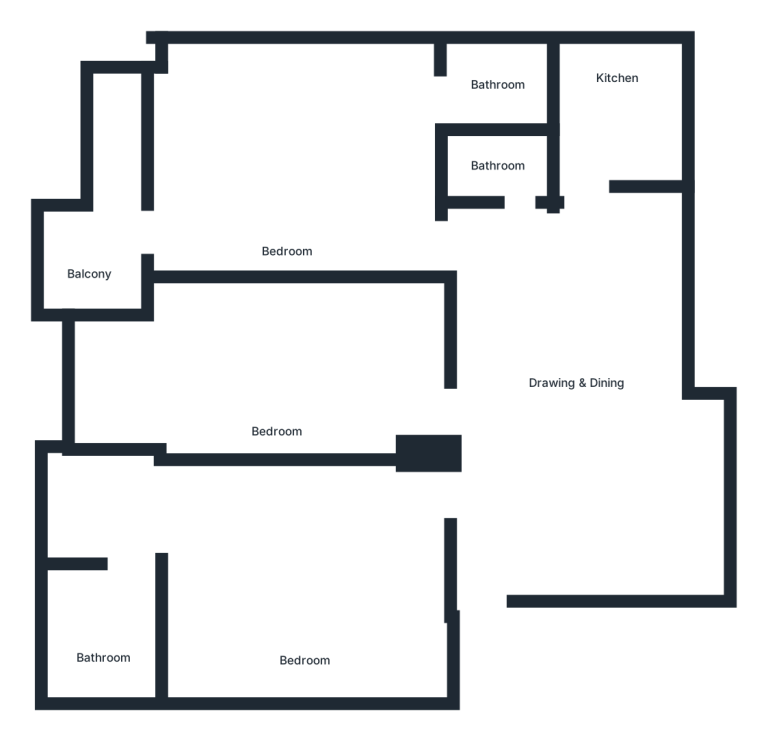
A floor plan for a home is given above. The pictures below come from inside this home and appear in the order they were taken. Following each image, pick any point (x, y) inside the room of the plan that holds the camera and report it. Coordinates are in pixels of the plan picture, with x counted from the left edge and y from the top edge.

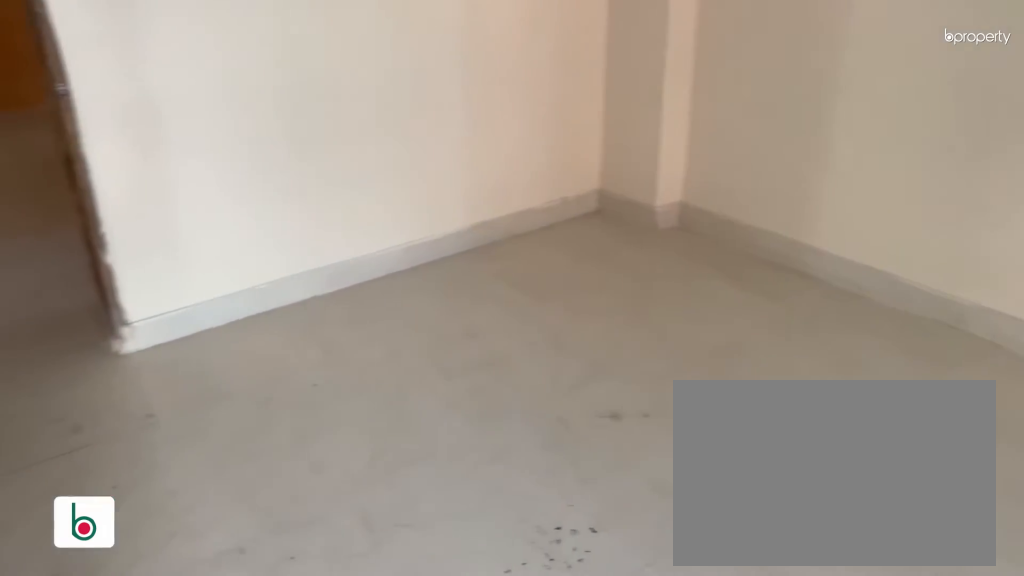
(305, 581)
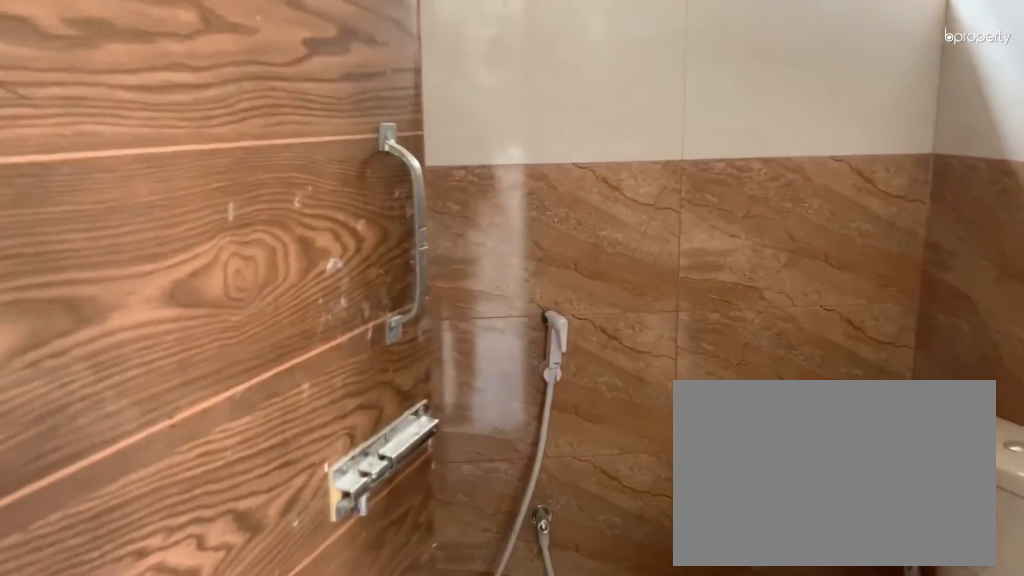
(136, 554)
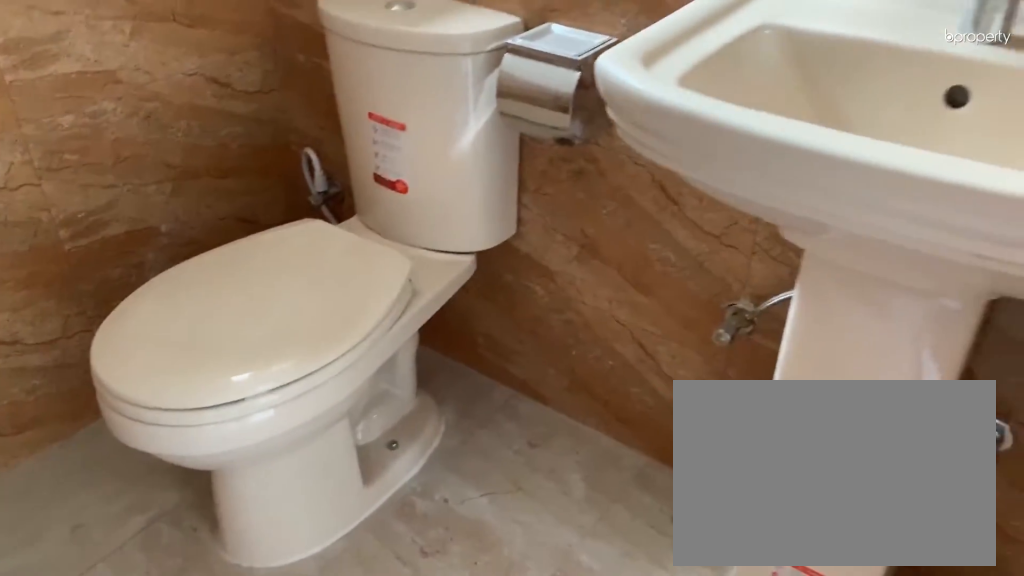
(100, 663)
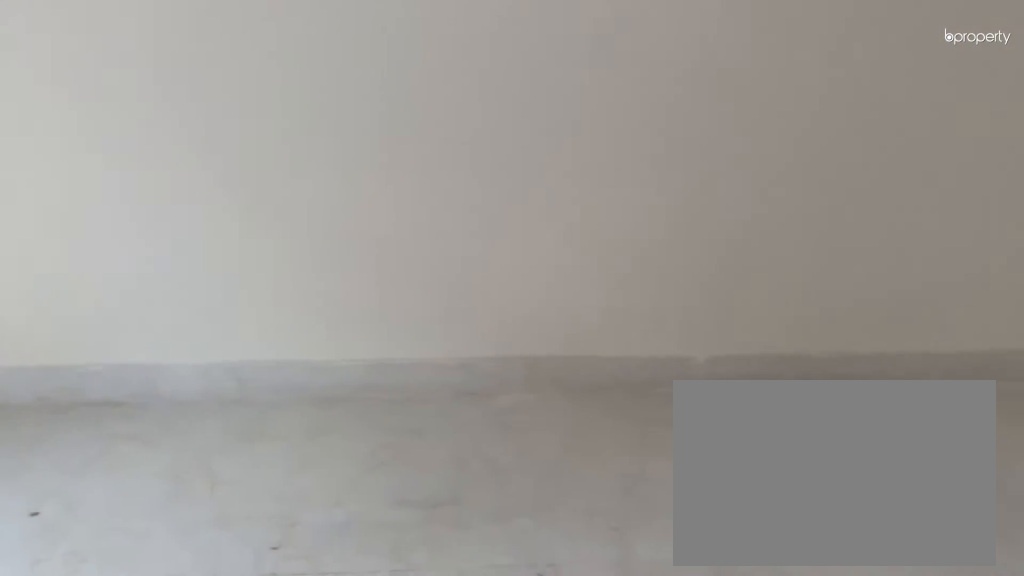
(289, 366)
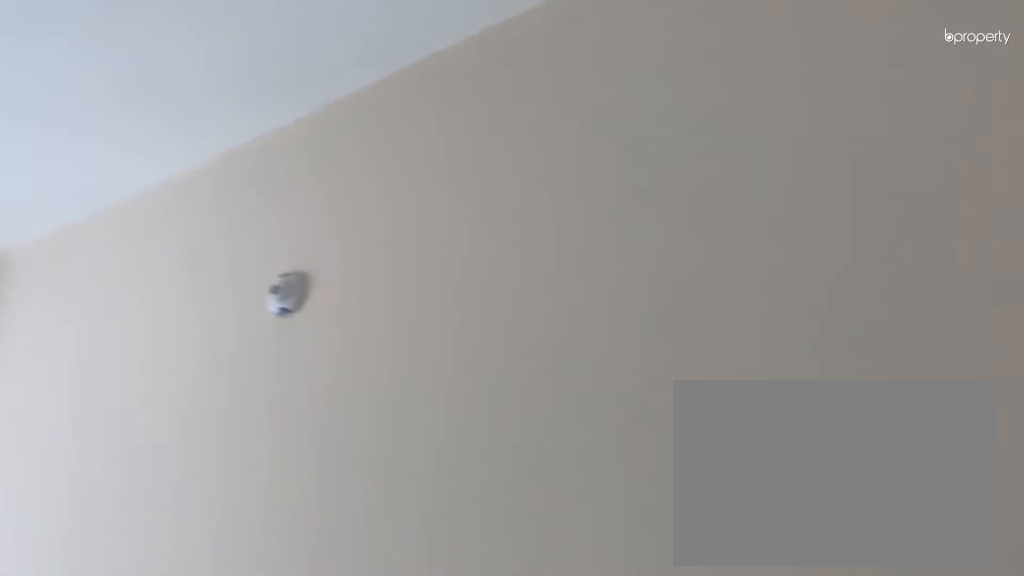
(289, 366)
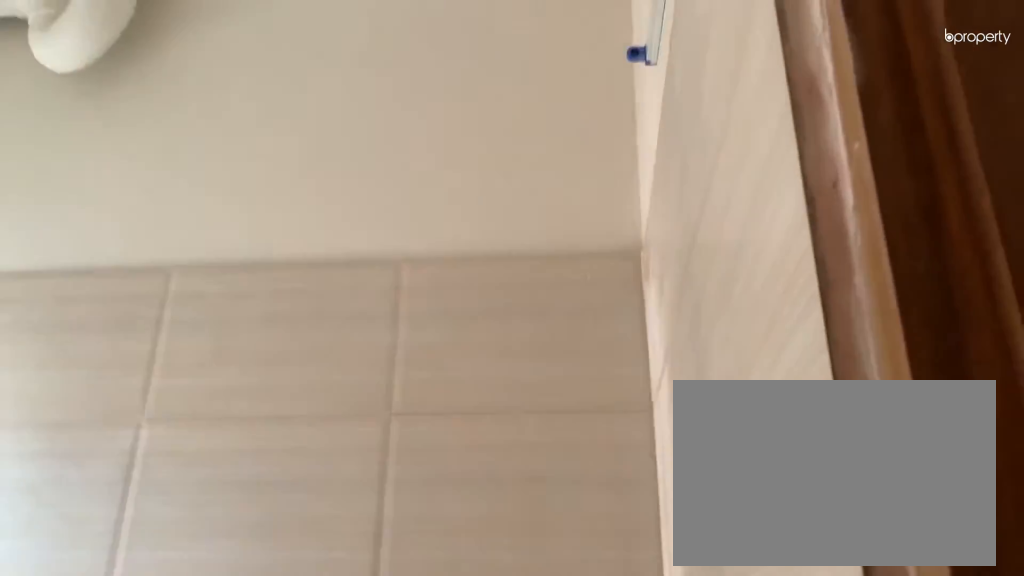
(617, 88)
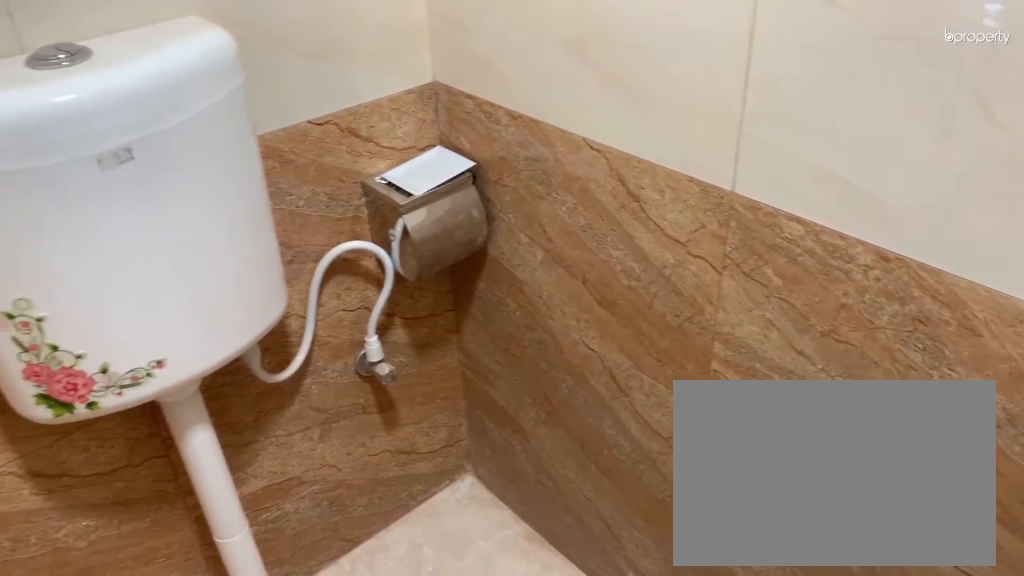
(496, 165)
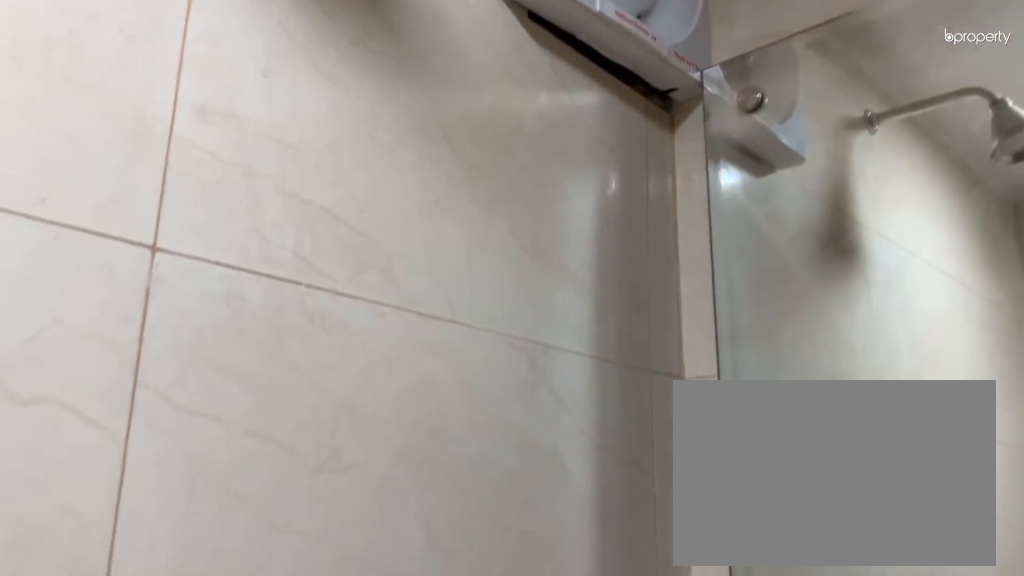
(496, 165)
